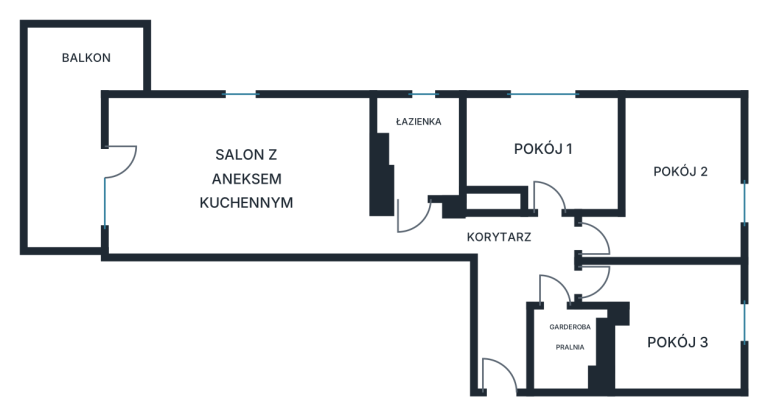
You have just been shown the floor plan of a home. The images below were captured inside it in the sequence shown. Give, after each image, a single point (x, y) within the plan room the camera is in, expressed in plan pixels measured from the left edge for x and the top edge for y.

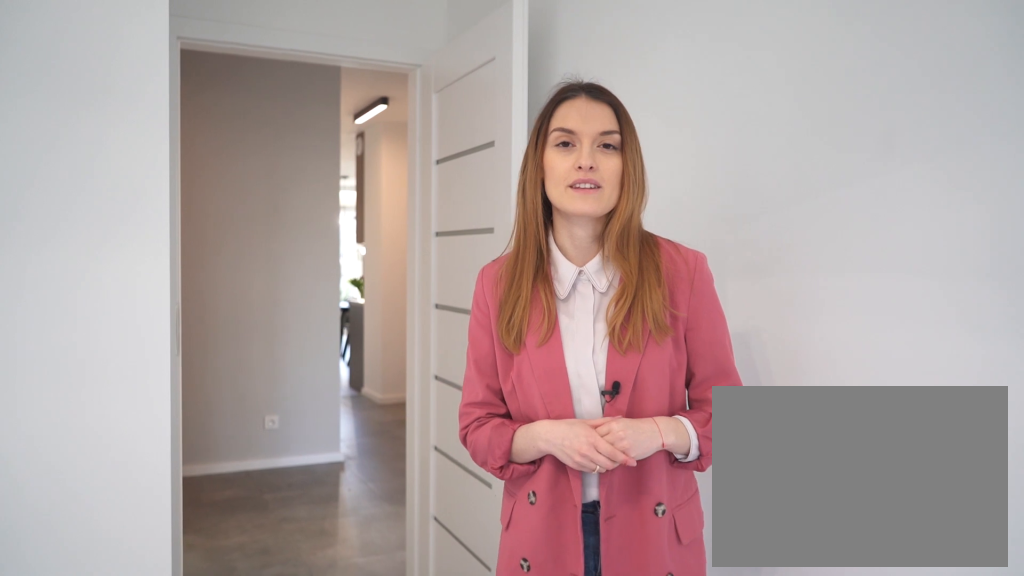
(674, 324)
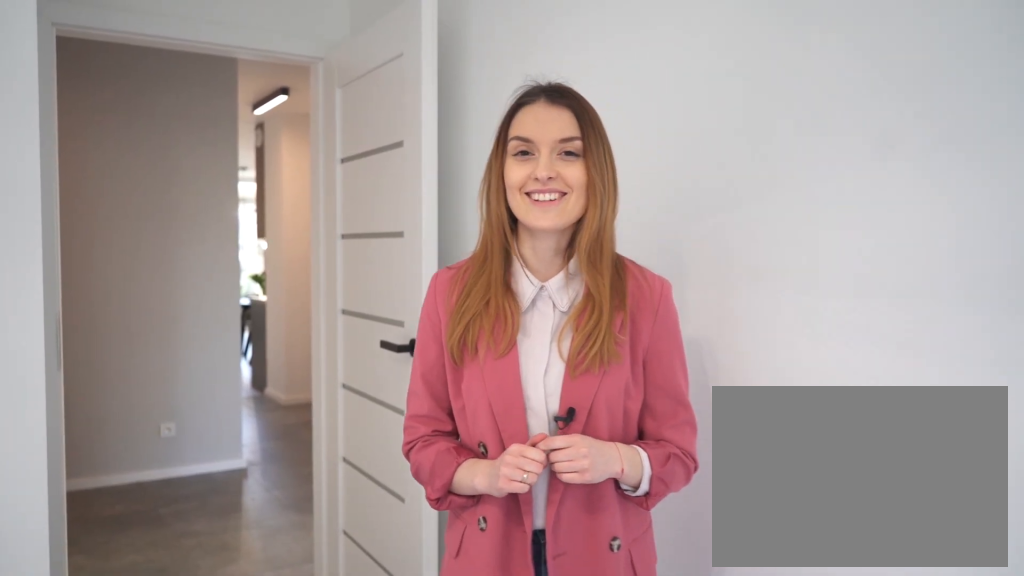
(693, 324)
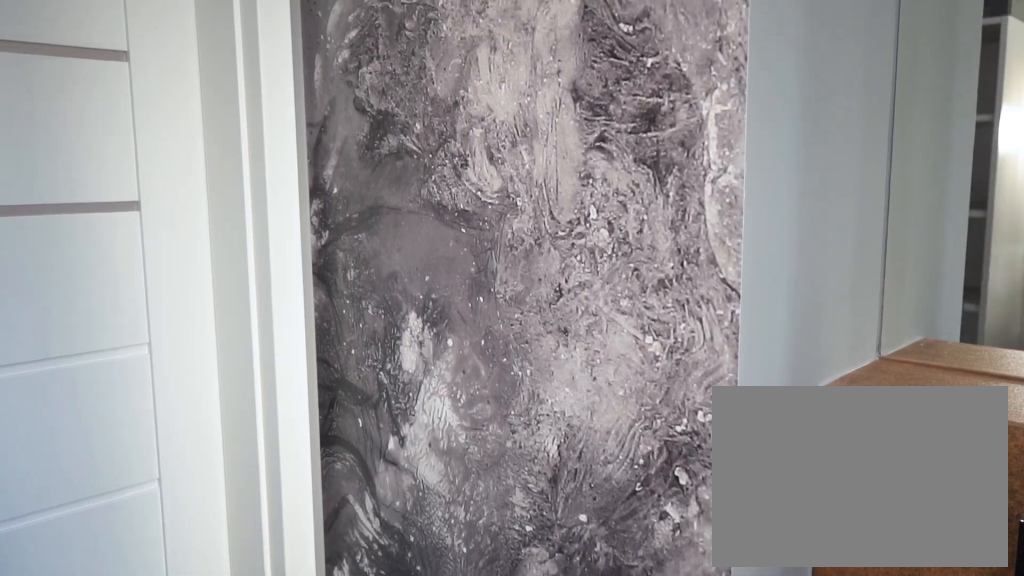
(420, 146)
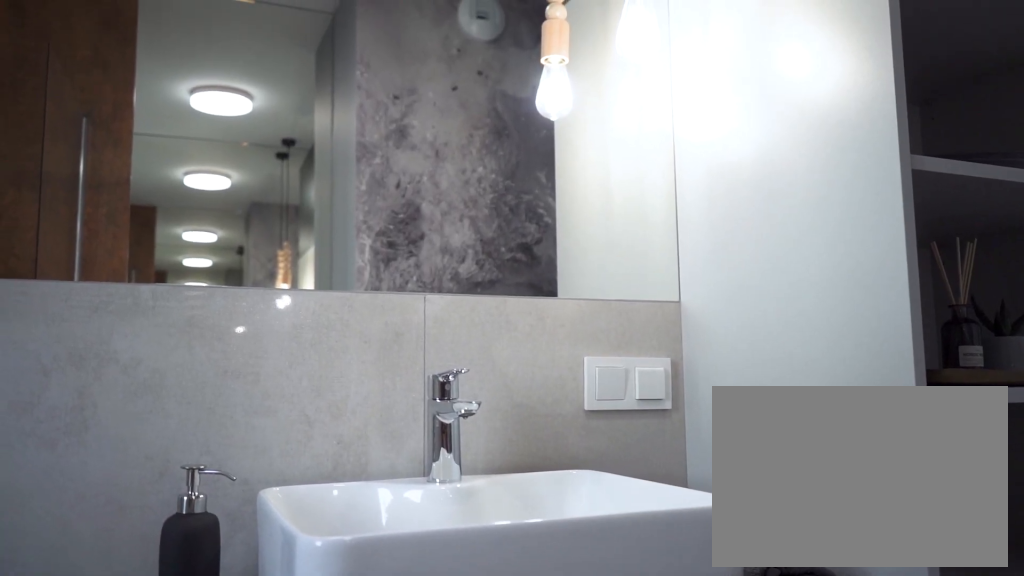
(421, 146)
